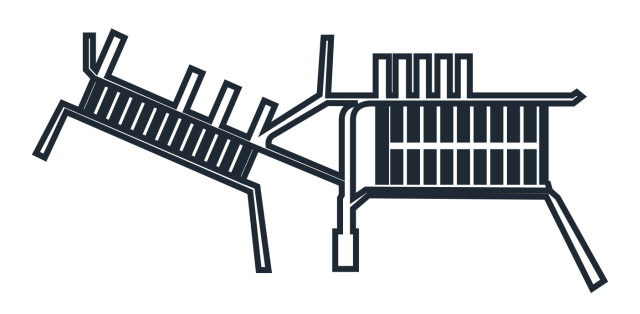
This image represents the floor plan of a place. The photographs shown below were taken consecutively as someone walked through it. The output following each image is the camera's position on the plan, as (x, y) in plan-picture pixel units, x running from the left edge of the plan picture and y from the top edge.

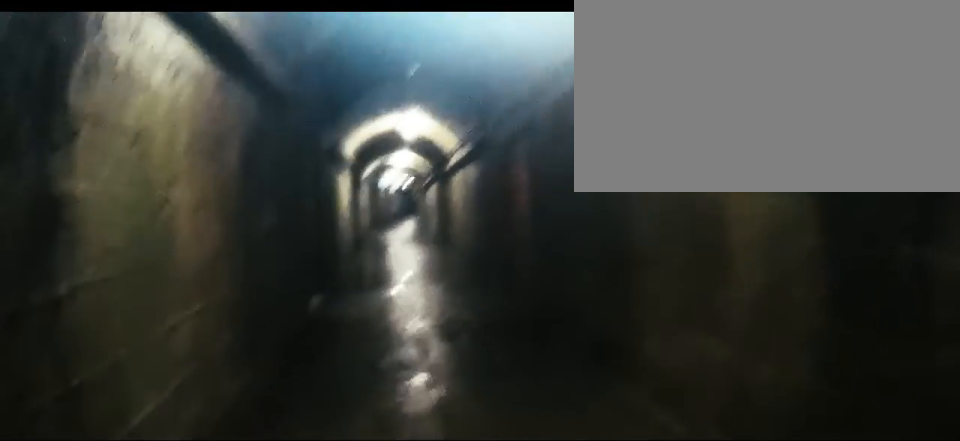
(458, 100)
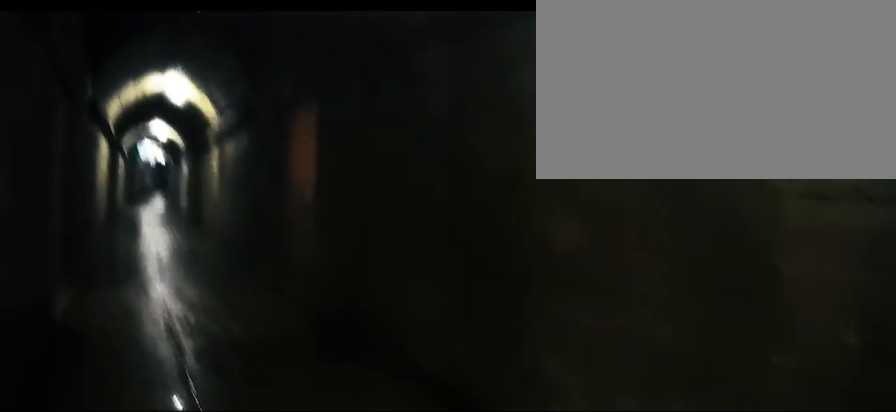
(453, 101)
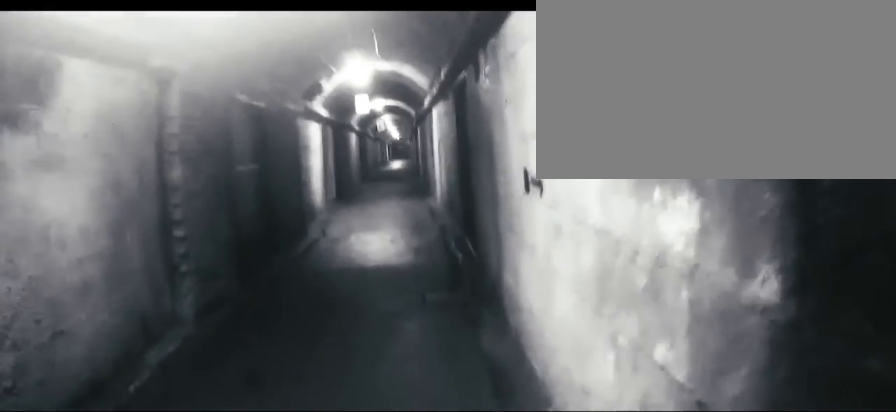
(231, 136)
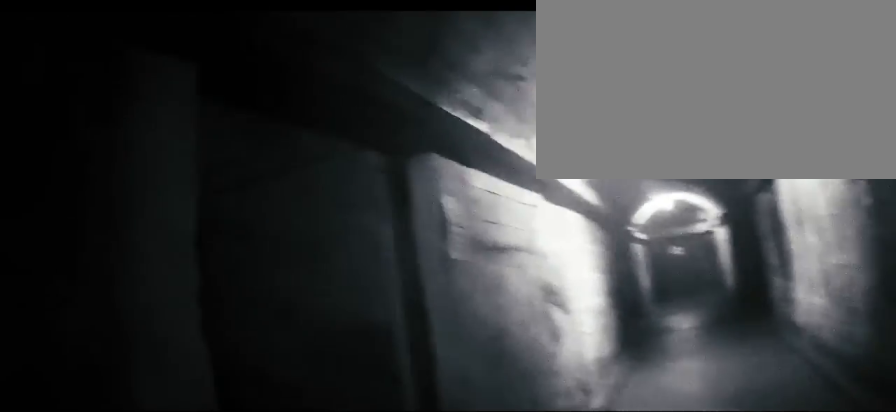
(161, 99)
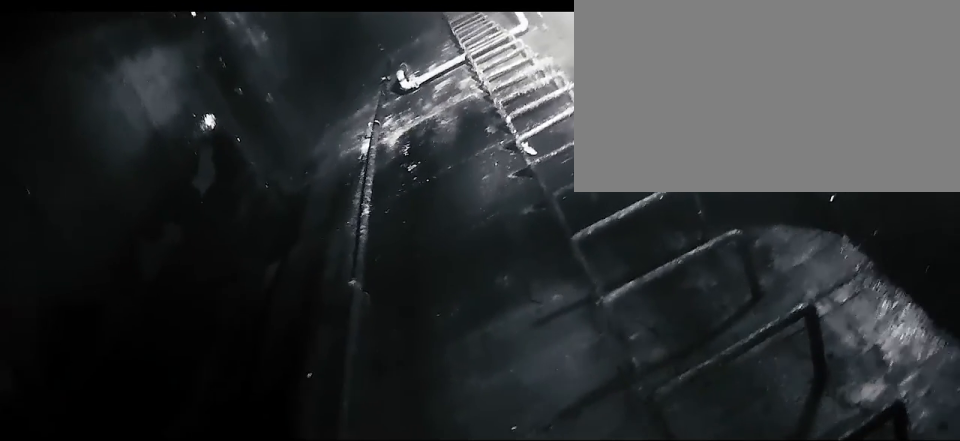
(327, 49)
